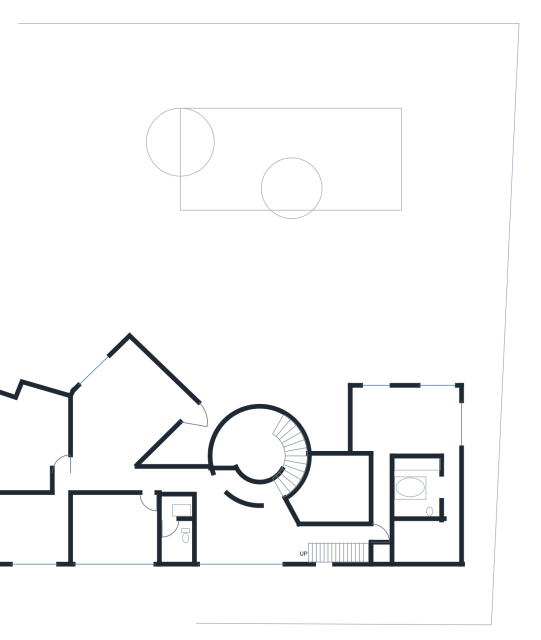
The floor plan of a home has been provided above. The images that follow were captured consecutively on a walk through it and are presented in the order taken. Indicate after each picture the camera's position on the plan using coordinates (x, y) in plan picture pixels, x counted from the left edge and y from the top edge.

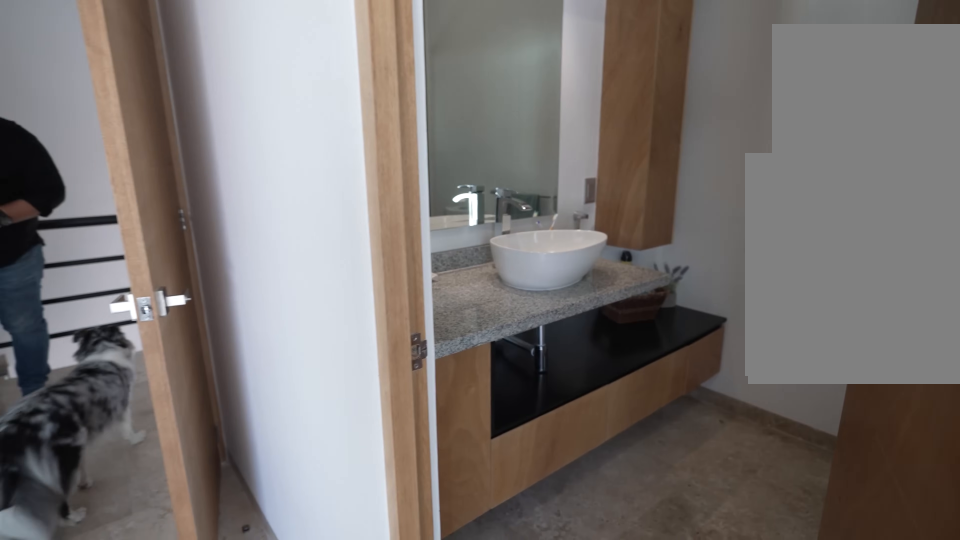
(161, 525)
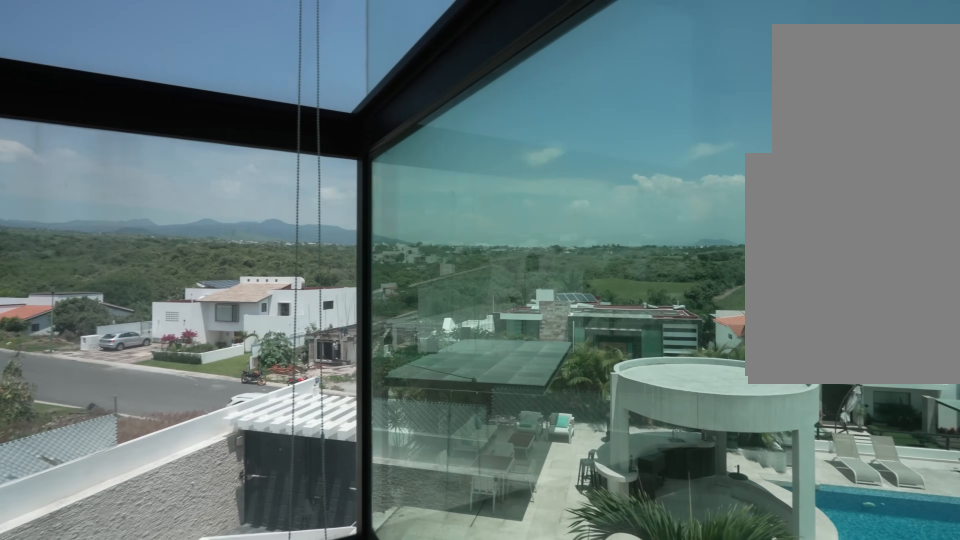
(130, 363)
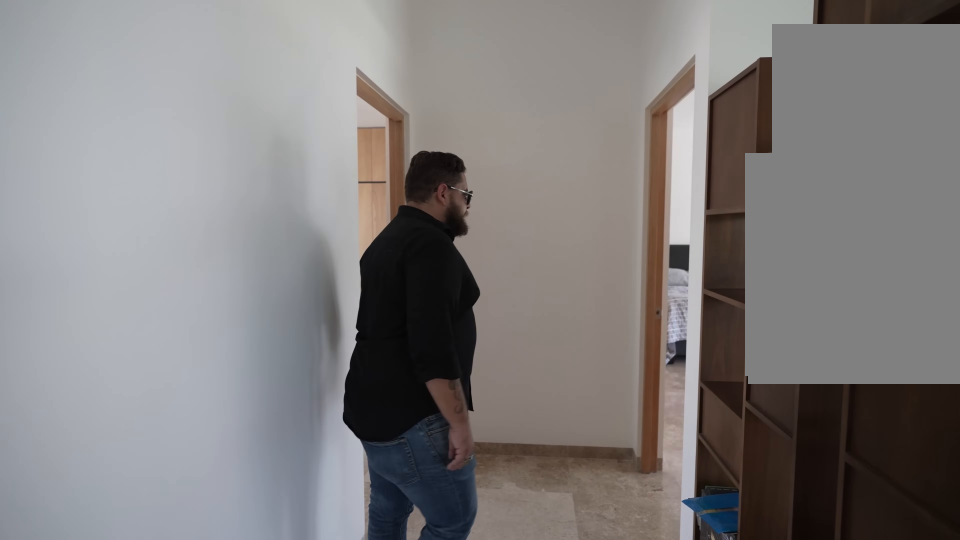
(81, 485)
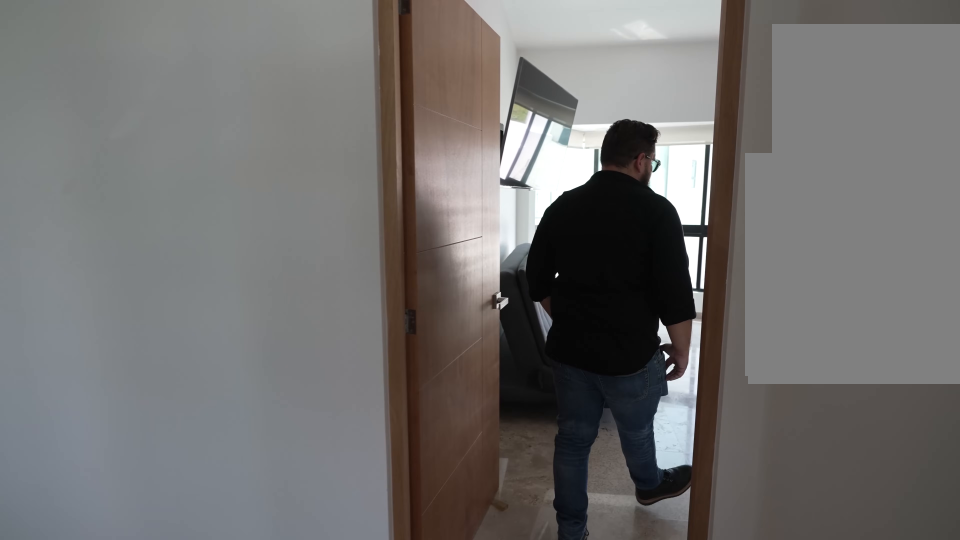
(60, 455)
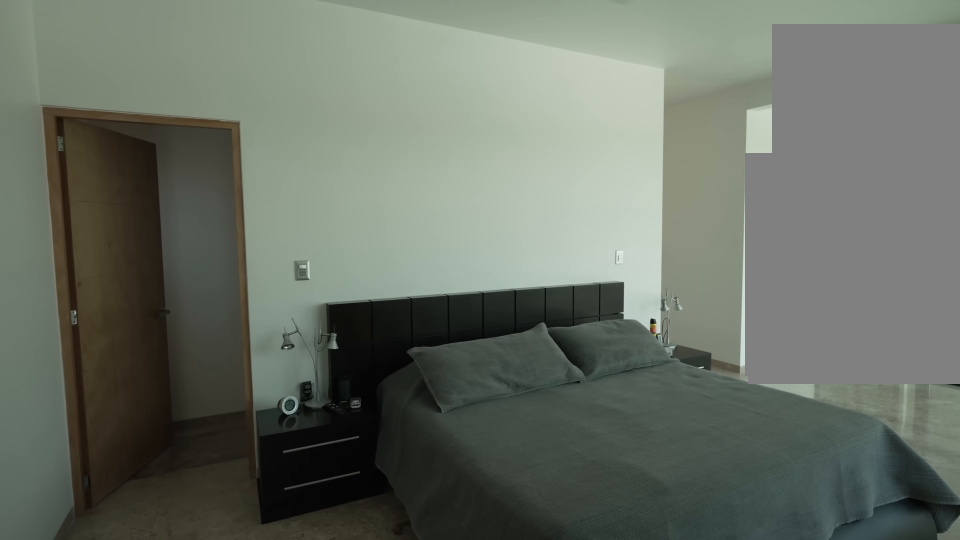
(449, 436)
